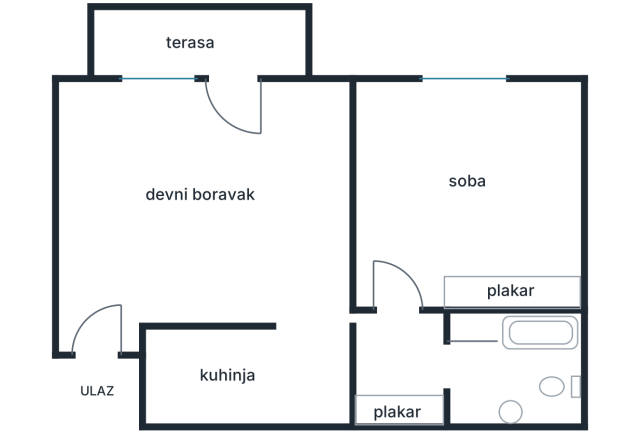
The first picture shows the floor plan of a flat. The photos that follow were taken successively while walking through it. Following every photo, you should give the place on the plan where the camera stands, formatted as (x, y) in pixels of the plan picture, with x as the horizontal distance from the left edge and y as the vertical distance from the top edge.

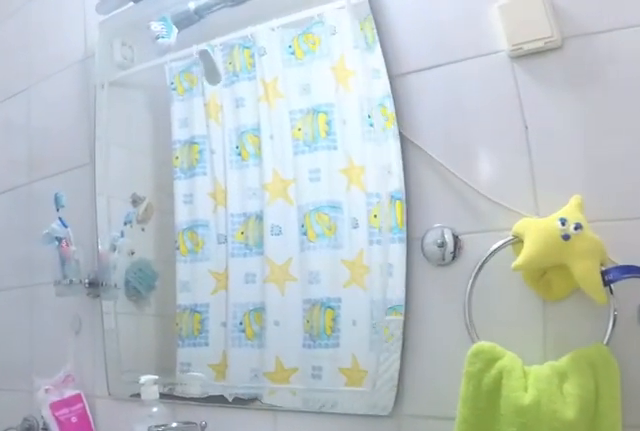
(463, 349)
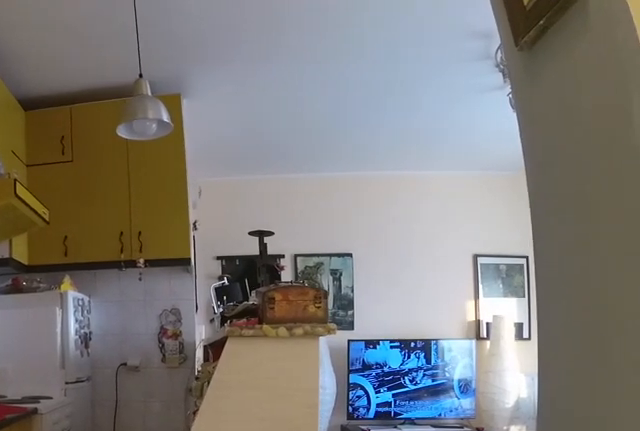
(385, 351)
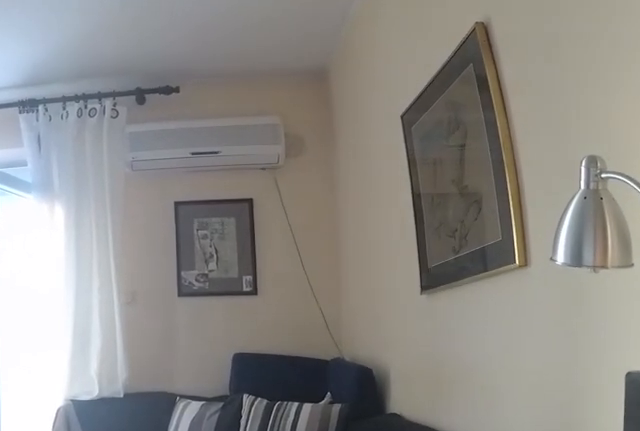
(276, 304)
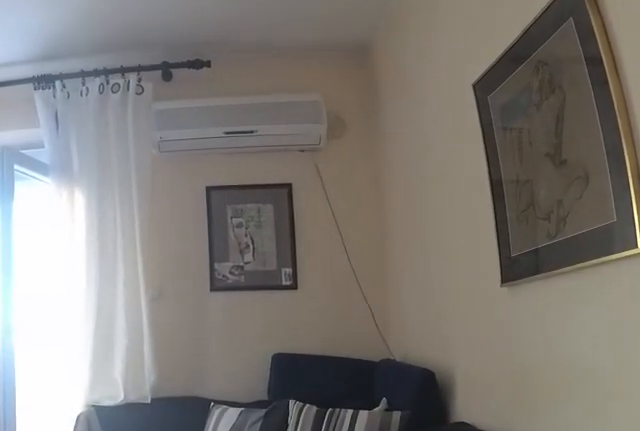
(260, 274)
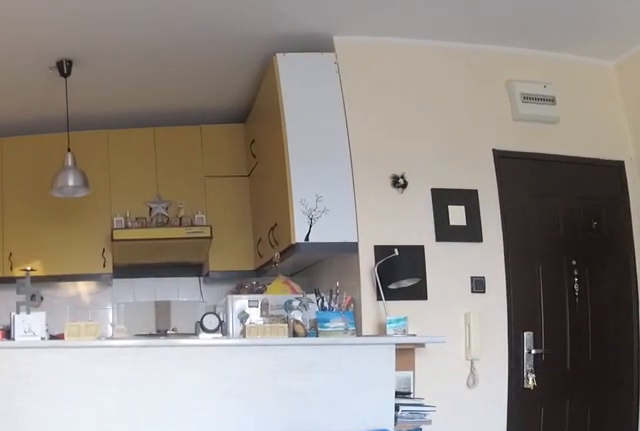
(236, 103)
